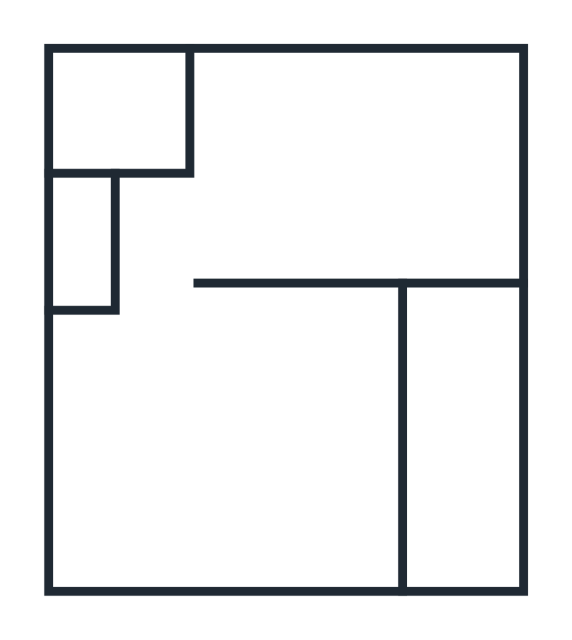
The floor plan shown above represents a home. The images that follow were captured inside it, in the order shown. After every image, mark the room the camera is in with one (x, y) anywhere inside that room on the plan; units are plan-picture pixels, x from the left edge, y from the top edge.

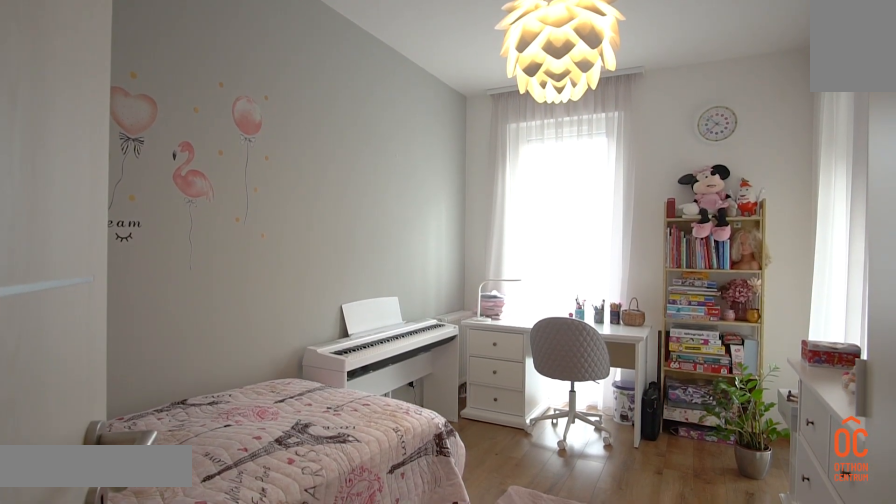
(366, 168)
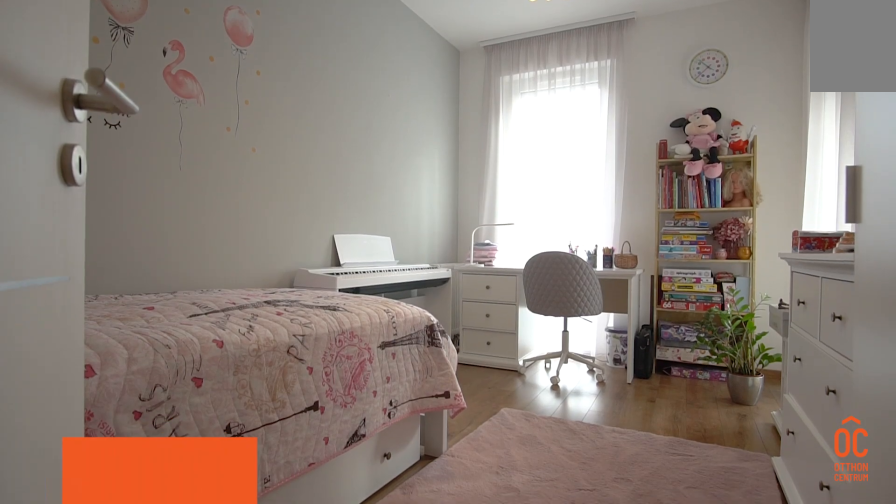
(367, 169)
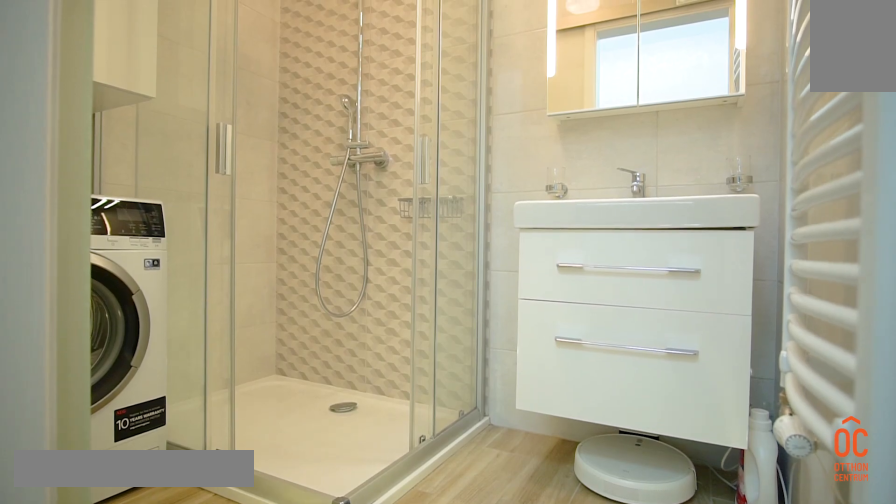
(113, 117)
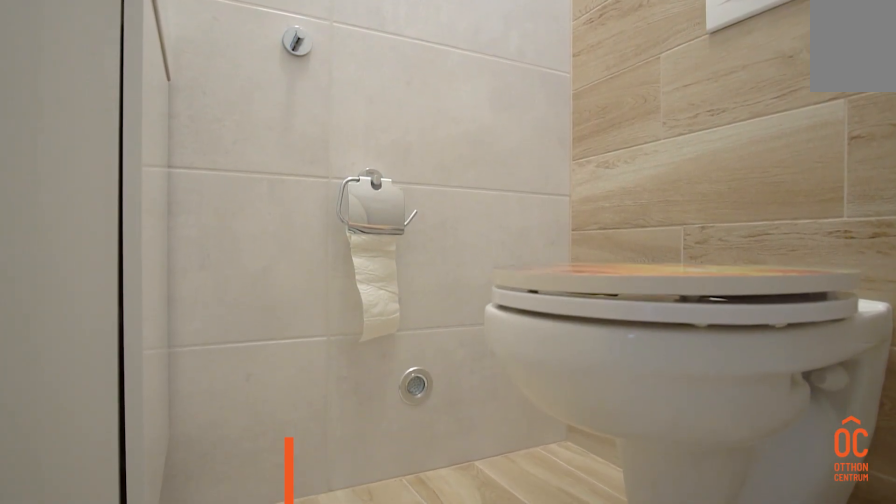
(95, 247)
